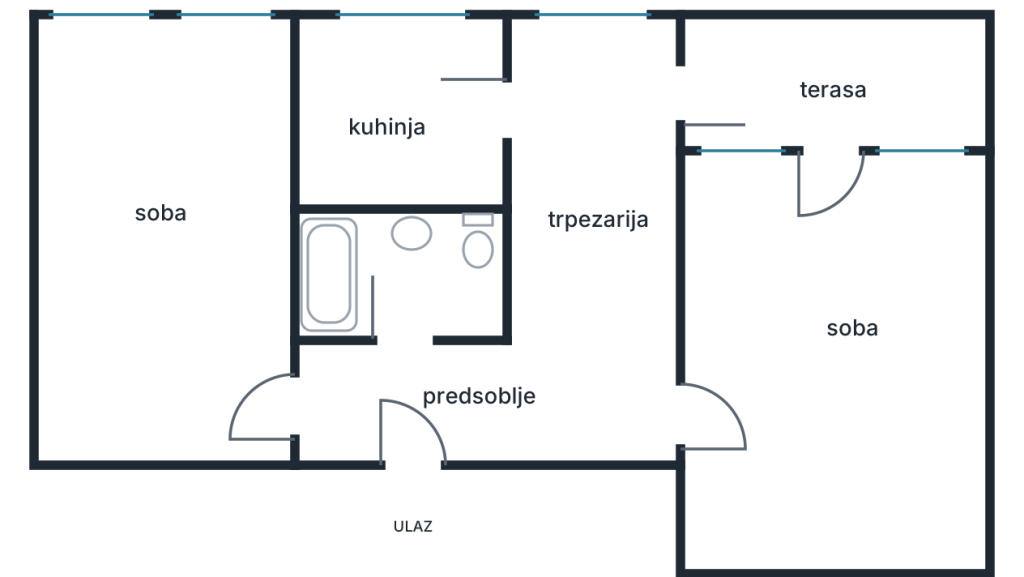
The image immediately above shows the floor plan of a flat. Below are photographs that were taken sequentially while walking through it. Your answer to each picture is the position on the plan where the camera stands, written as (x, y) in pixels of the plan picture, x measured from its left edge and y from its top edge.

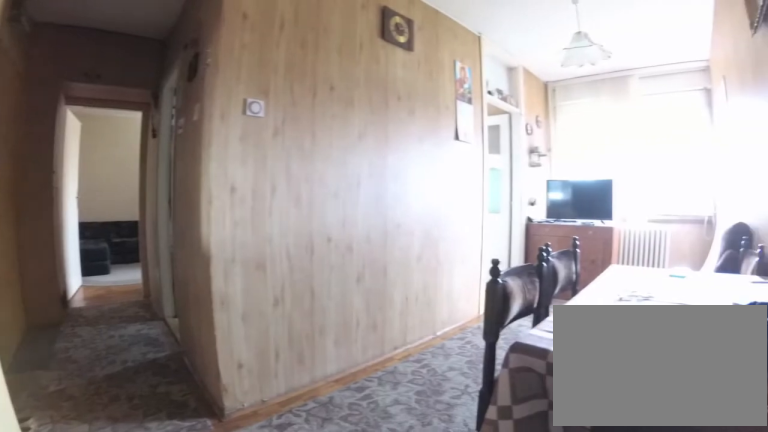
(668, 421)
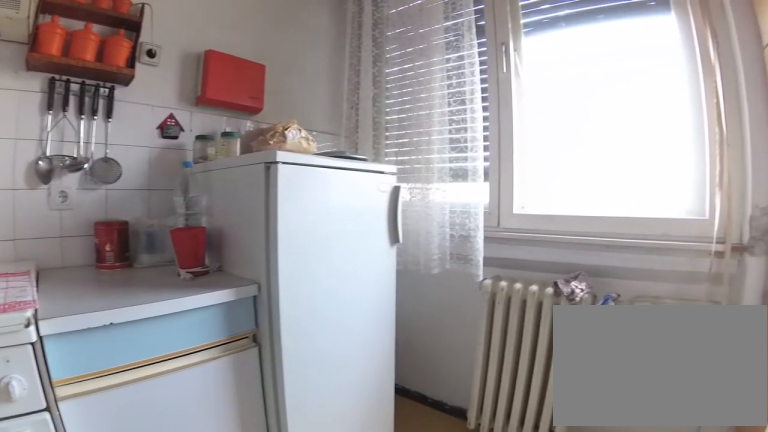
(387, 144)
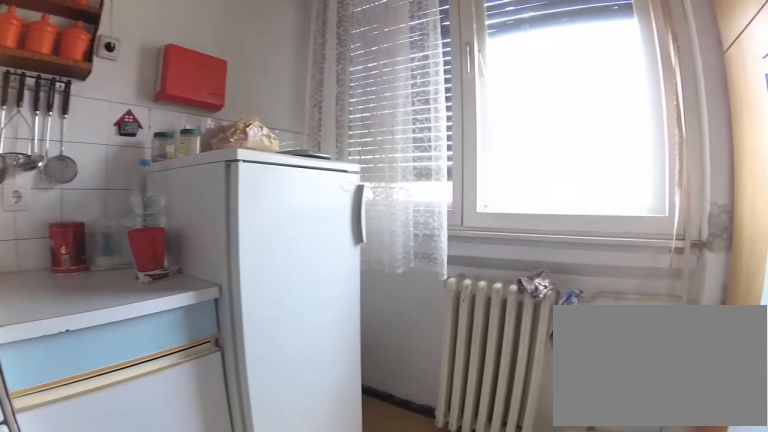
(383, 146)
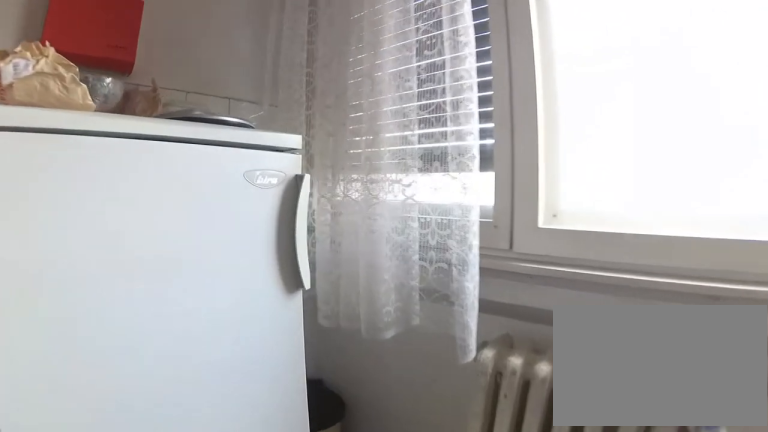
(382, 116)
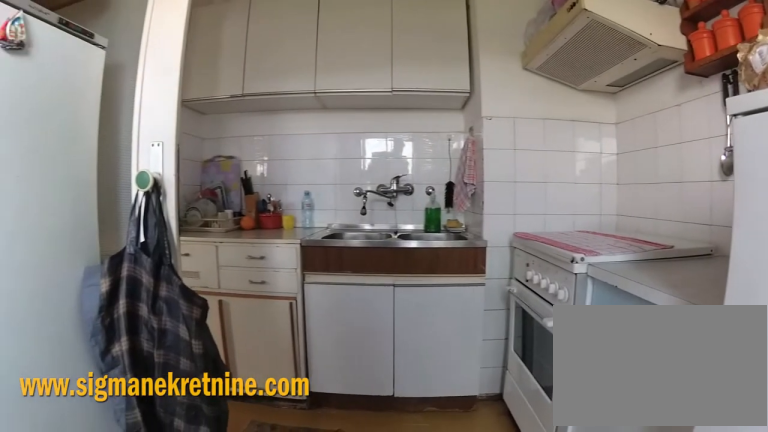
(382, 40)
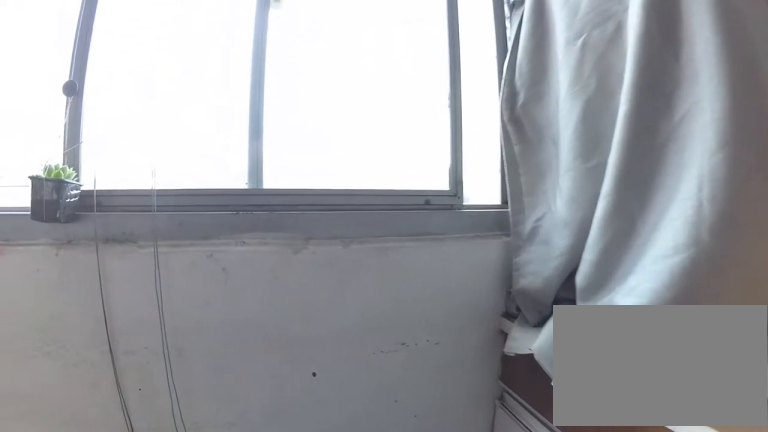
(900, 124)
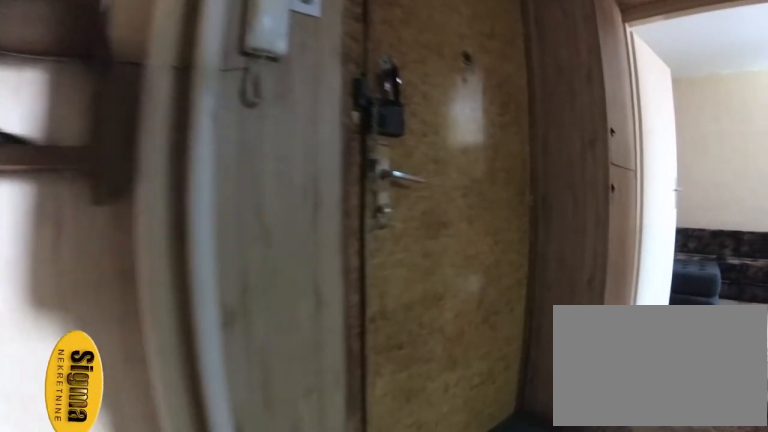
(498, 401)
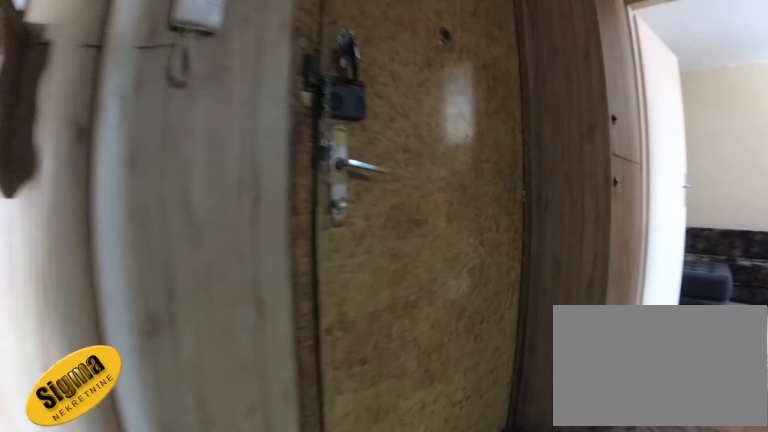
(484, 413)
